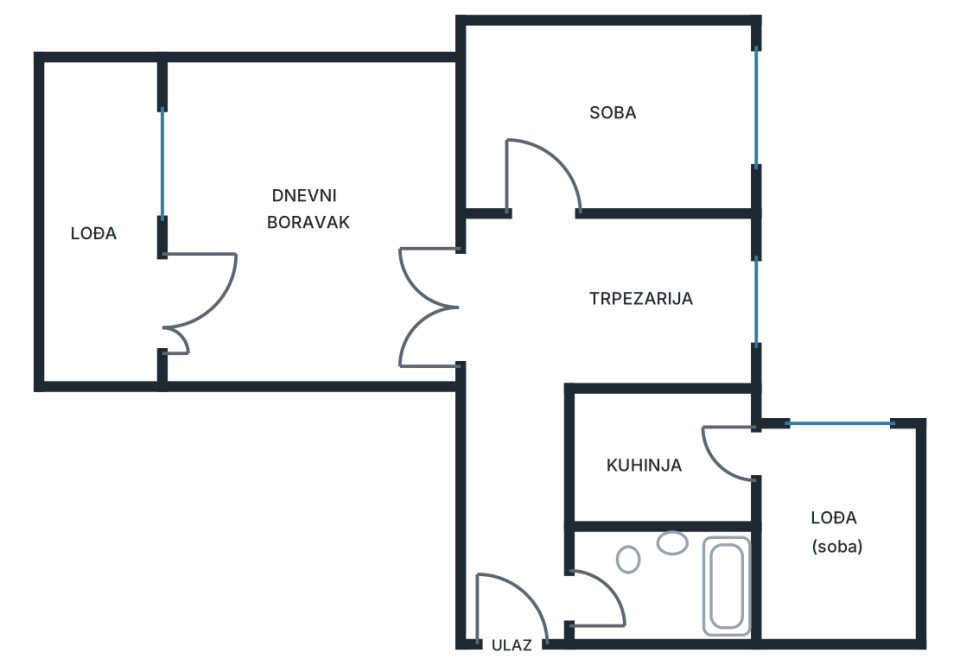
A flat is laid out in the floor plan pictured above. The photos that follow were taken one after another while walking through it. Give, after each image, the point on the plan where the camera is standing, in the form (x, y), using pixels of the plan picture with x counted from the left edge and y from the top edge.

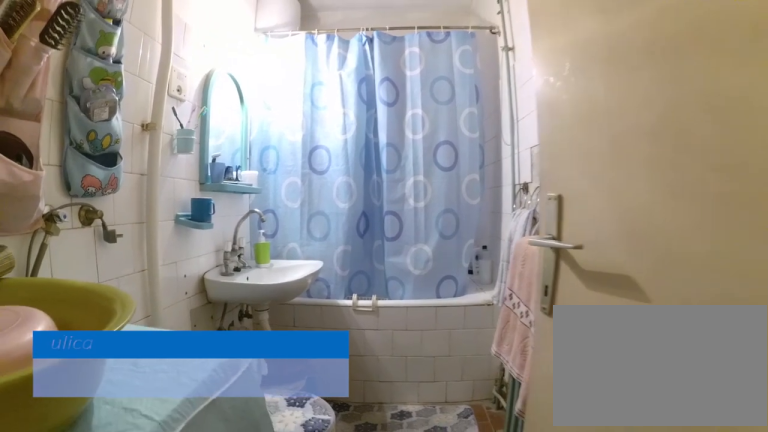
(550, 595)
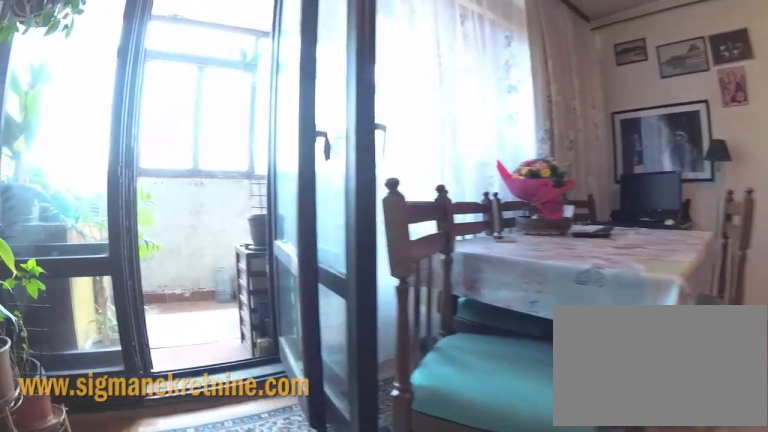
(309, 310)
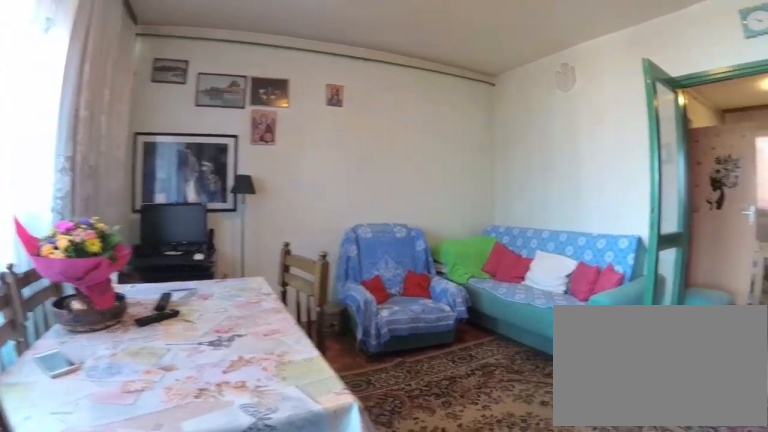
(198, 335)
